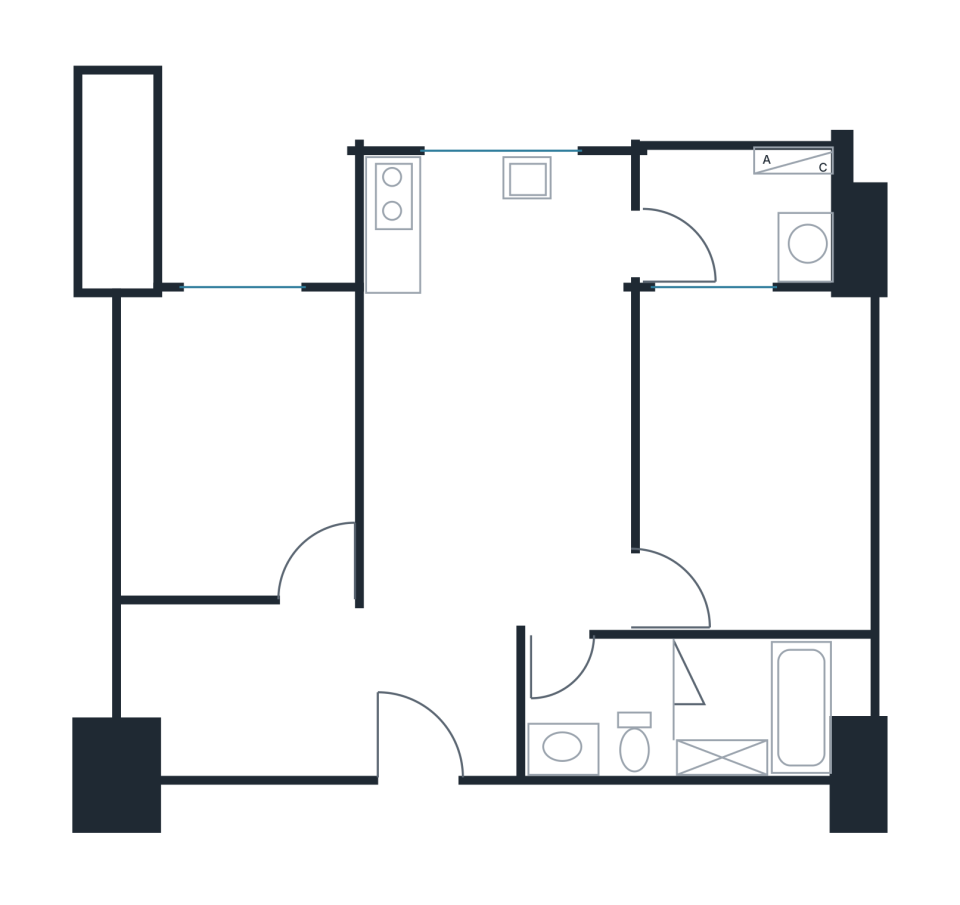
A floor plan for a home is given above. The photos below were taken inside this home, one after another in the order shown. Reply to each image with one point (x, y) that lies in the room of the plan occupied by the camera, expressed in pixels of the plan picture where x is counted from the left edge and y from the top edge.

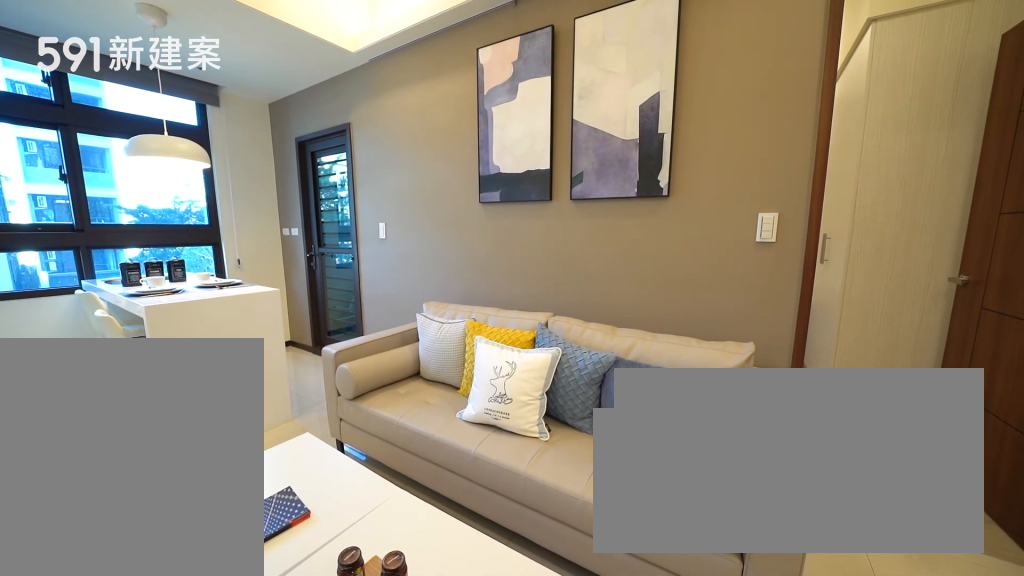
(498, 462)
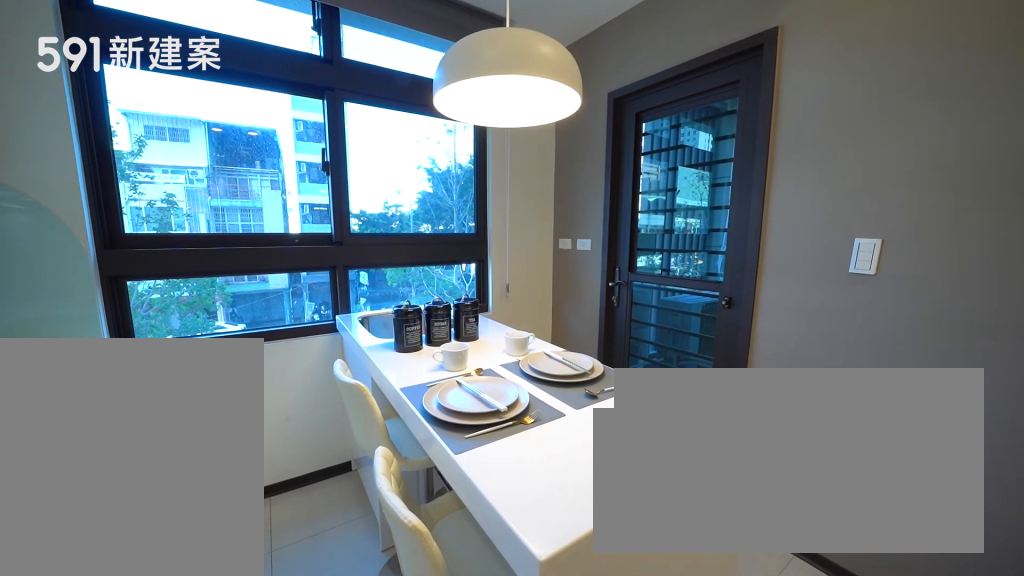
(498, 235)
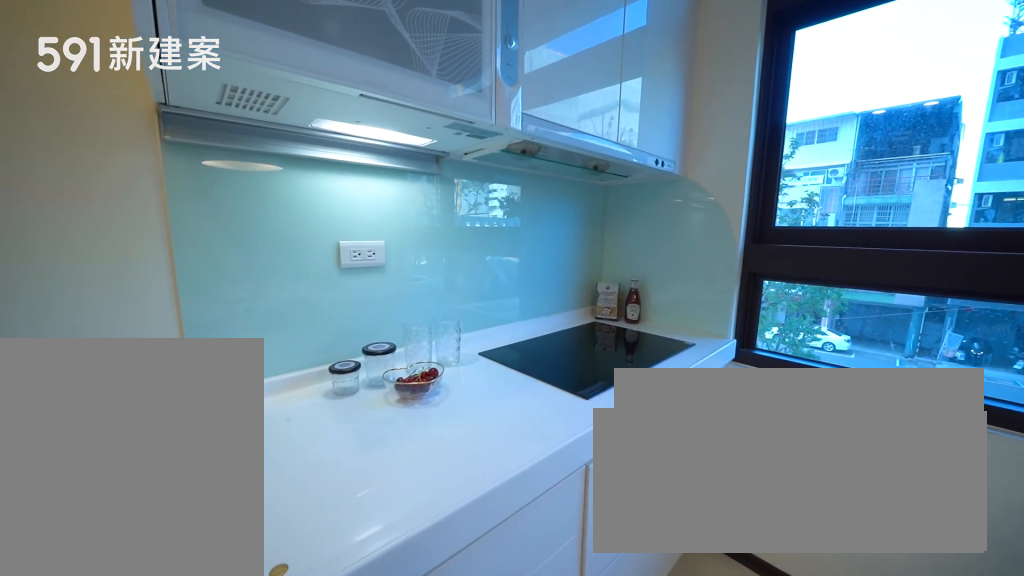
(498, 235)
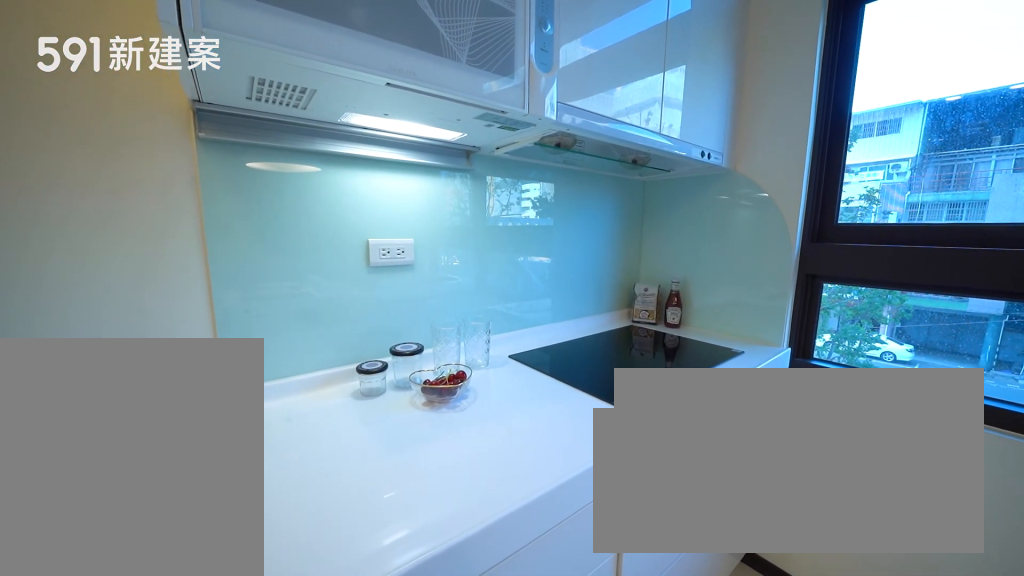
(498, 235)
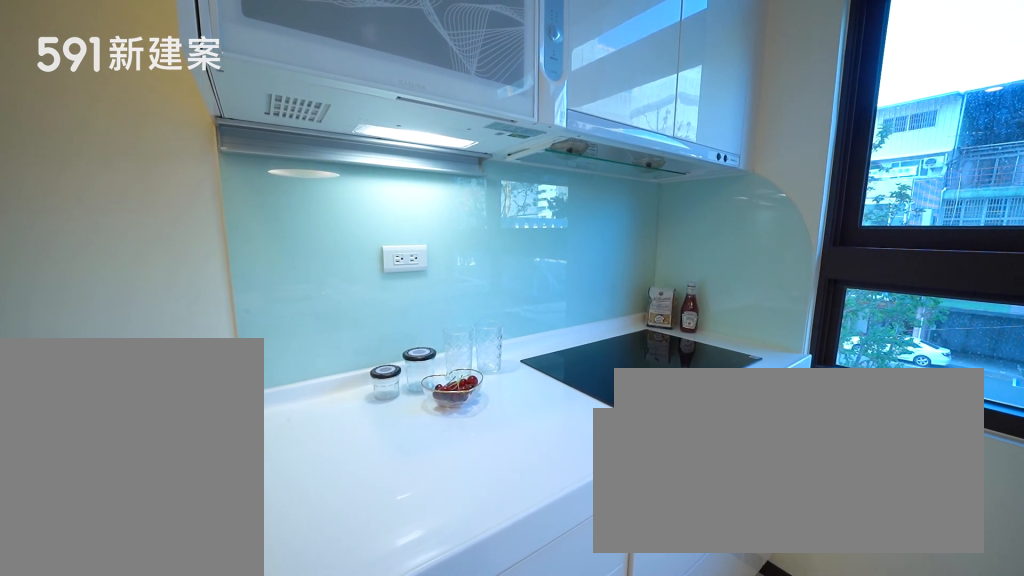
(498, 235)
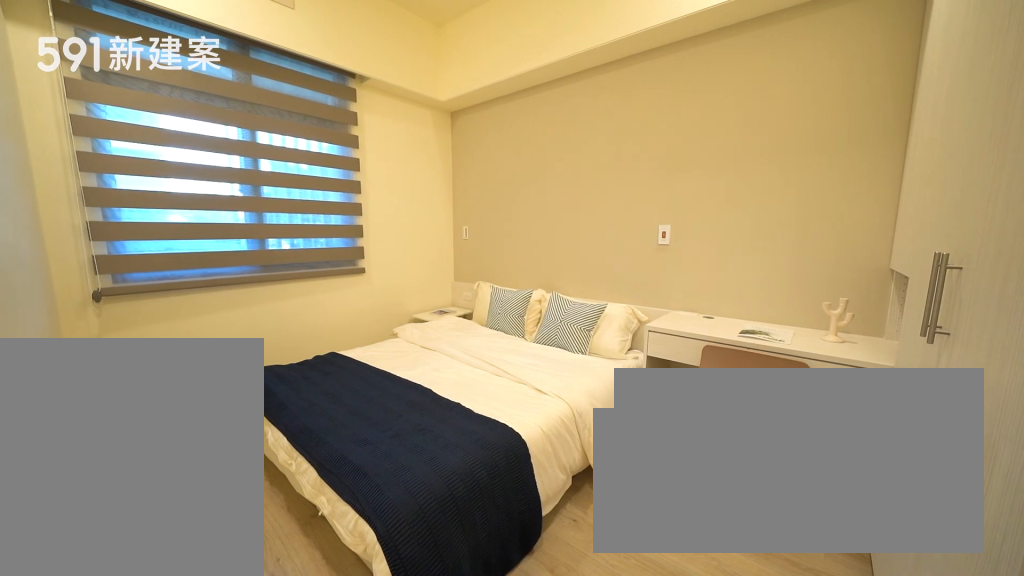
(757, 456)
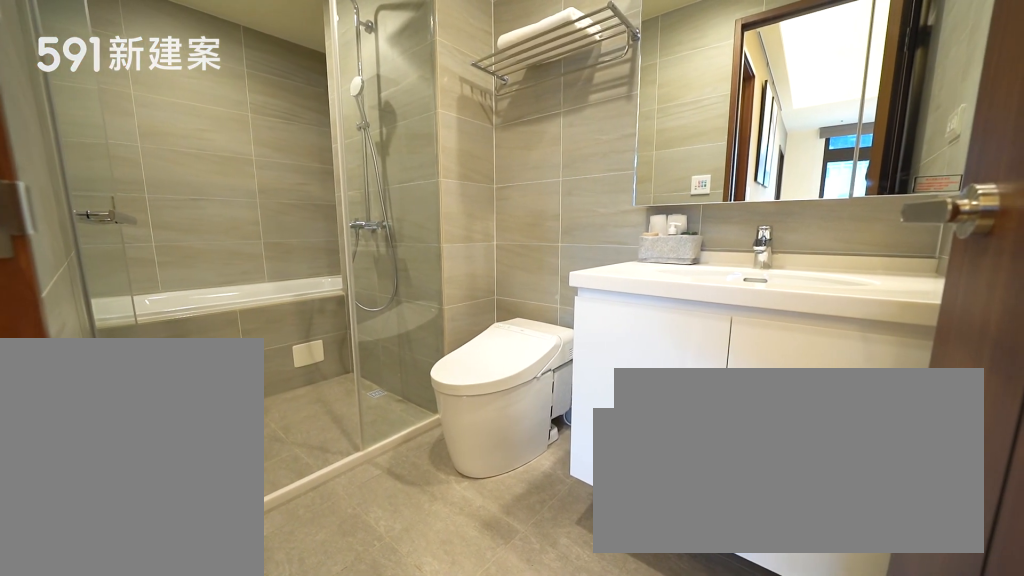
(706, 708)
